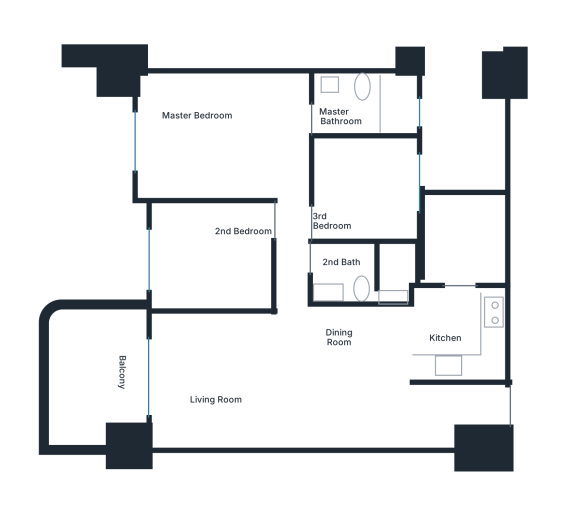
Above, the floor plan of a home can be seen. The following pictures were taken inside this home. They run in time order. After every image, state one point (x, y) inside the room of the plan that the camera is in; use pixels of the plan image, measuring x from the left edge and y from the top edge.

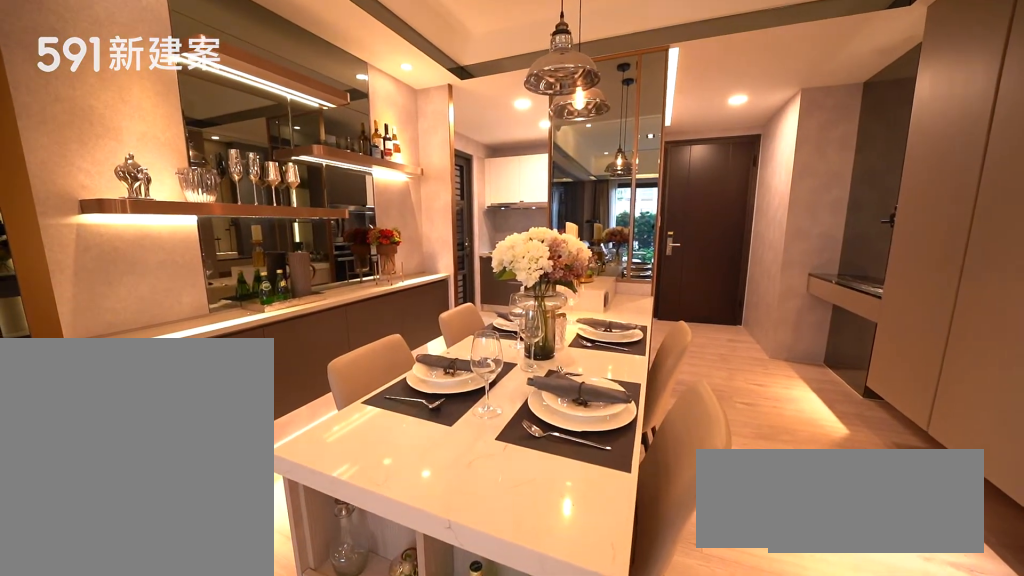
(363, 347)
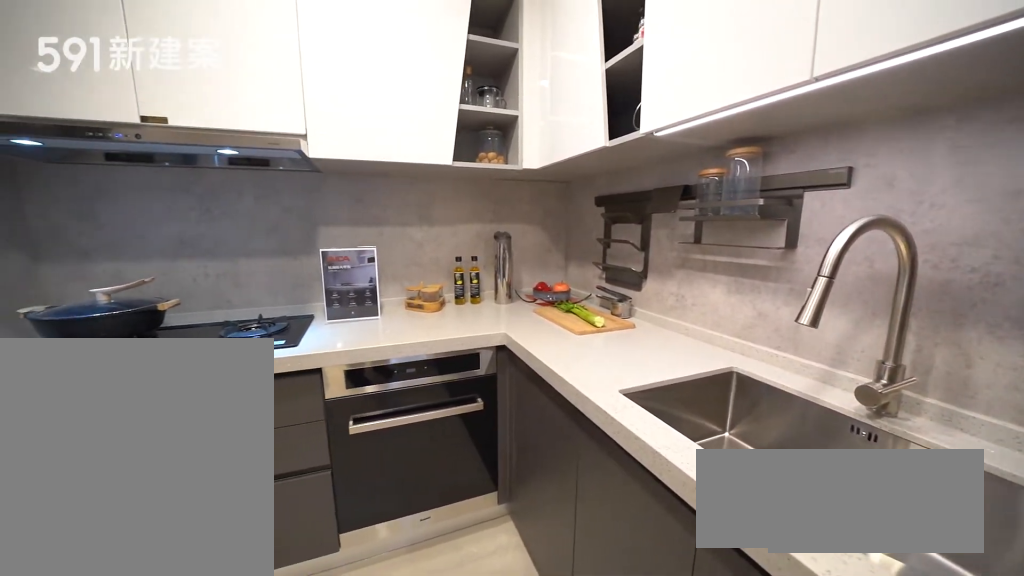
(462, 335)
